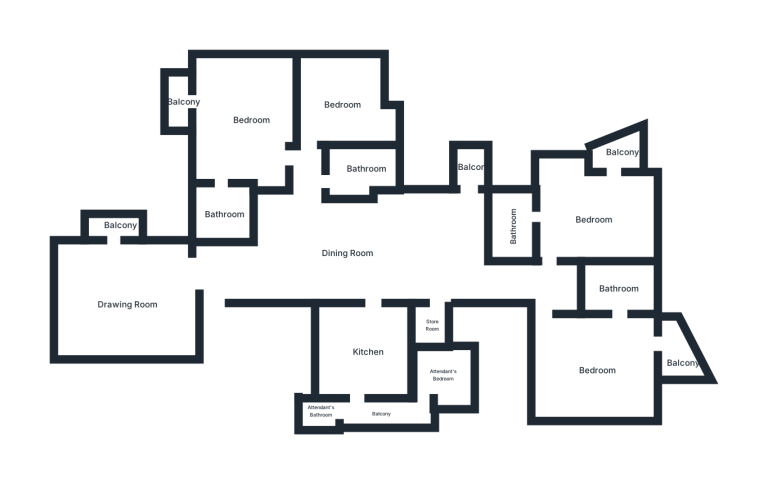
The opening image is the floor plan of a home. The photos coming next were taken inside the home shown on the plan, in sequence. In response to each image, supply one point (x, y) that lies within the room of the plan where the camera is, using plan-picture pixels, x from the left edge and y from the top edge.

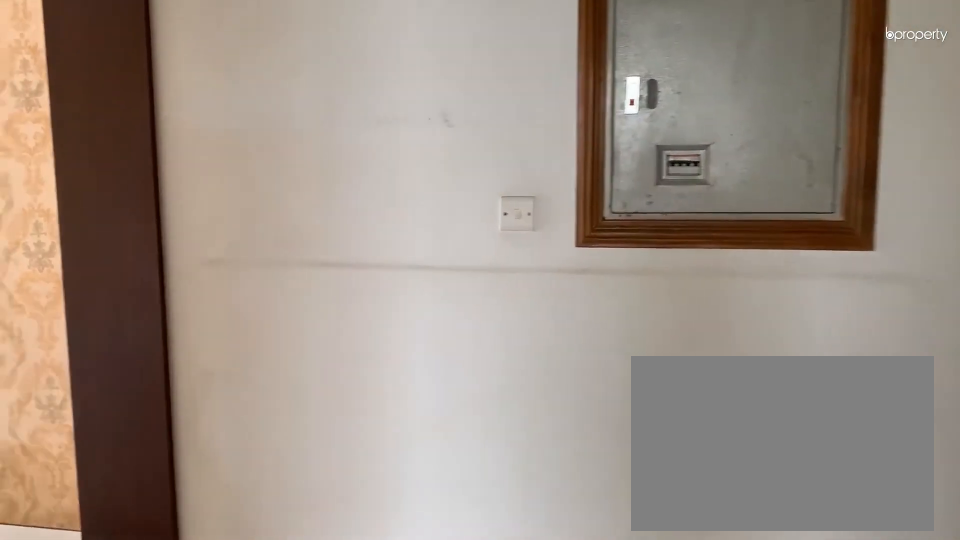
(216, 285)
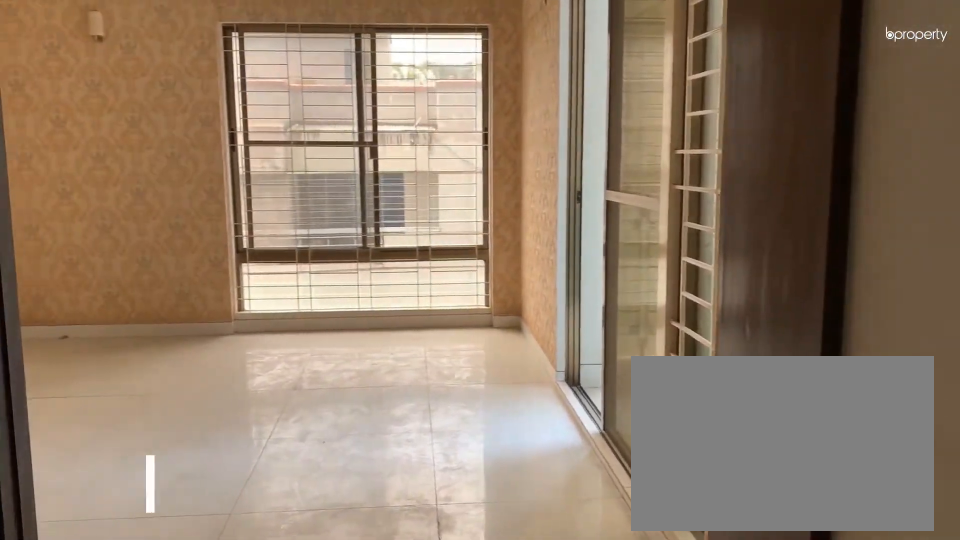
(124, 309)
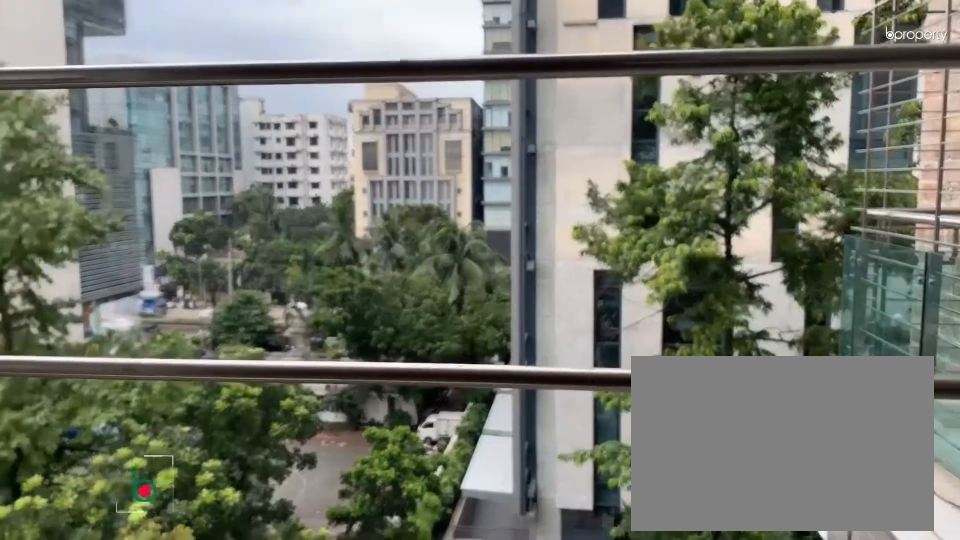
(117, 227)
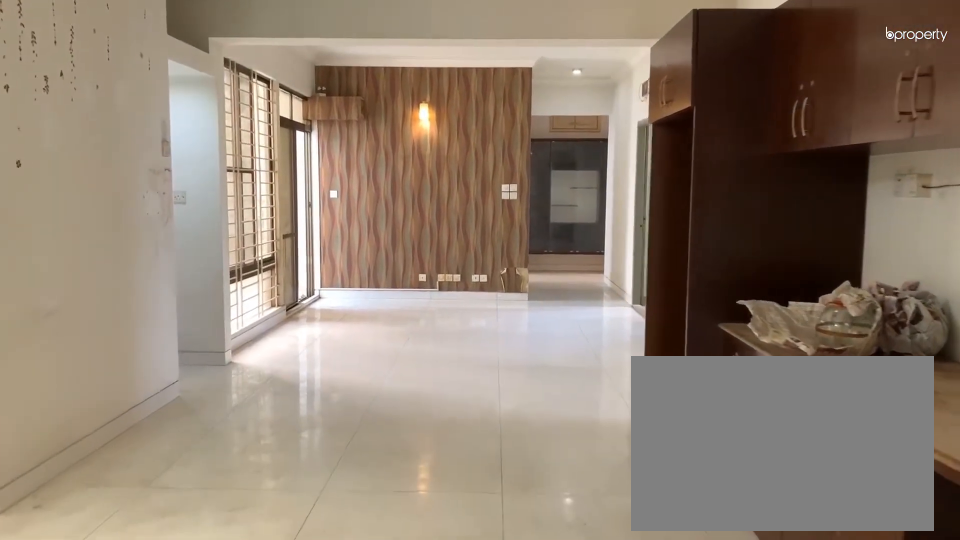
(347, 253)
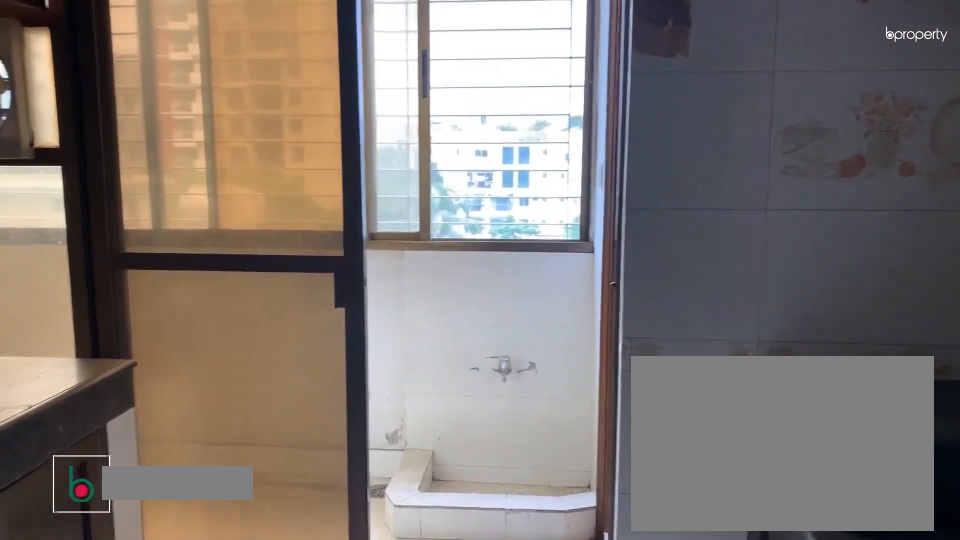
(371, 351)
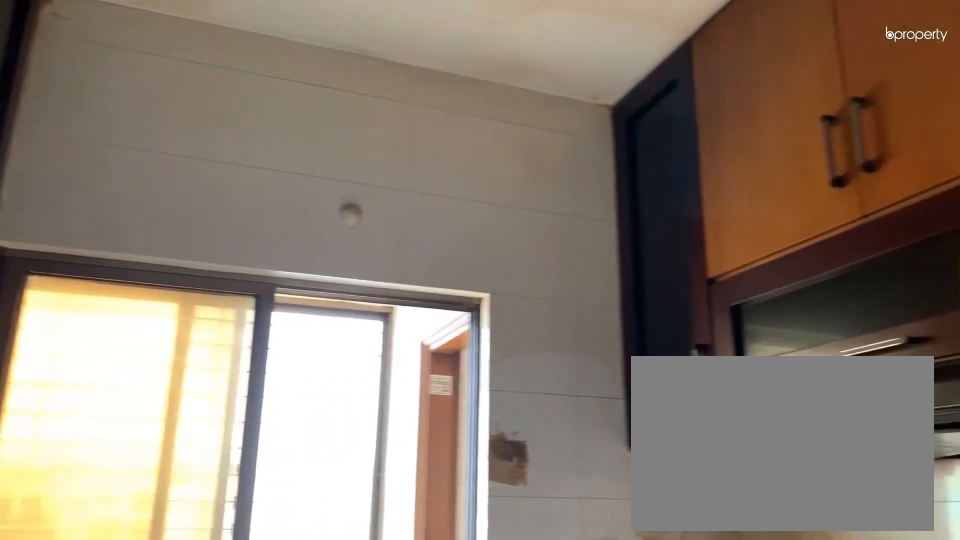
(370, 352)
